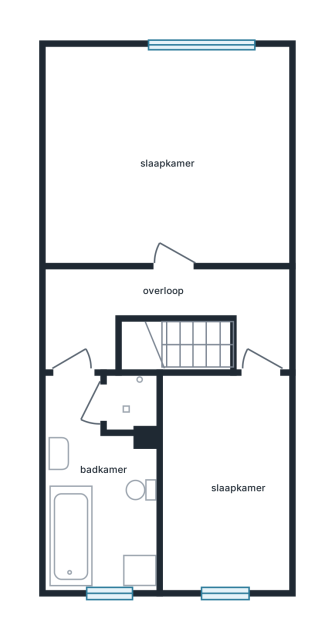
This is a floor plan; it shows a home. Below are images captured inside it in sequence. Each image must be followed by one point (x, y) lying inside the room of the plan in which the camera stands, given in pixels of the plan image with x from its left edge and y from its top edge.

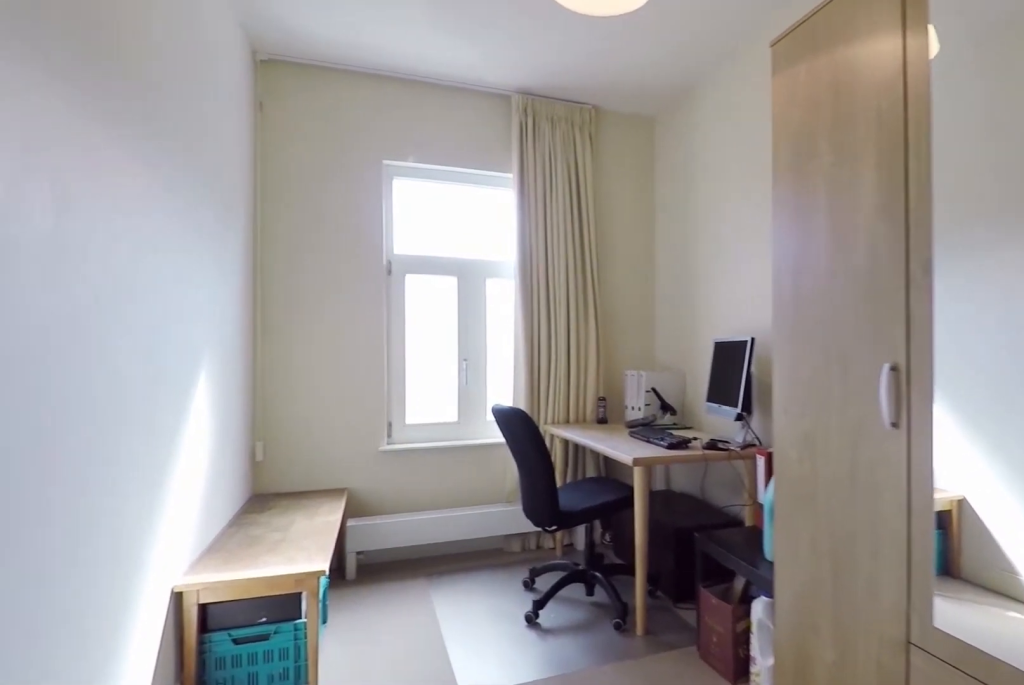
(225, 480)
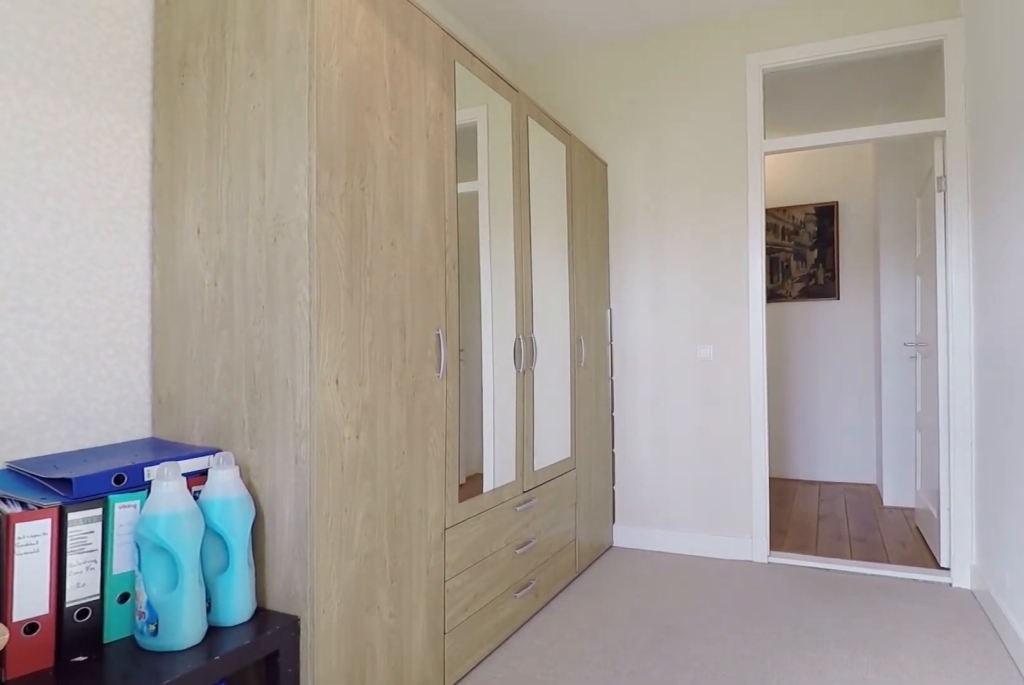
(225, 480)
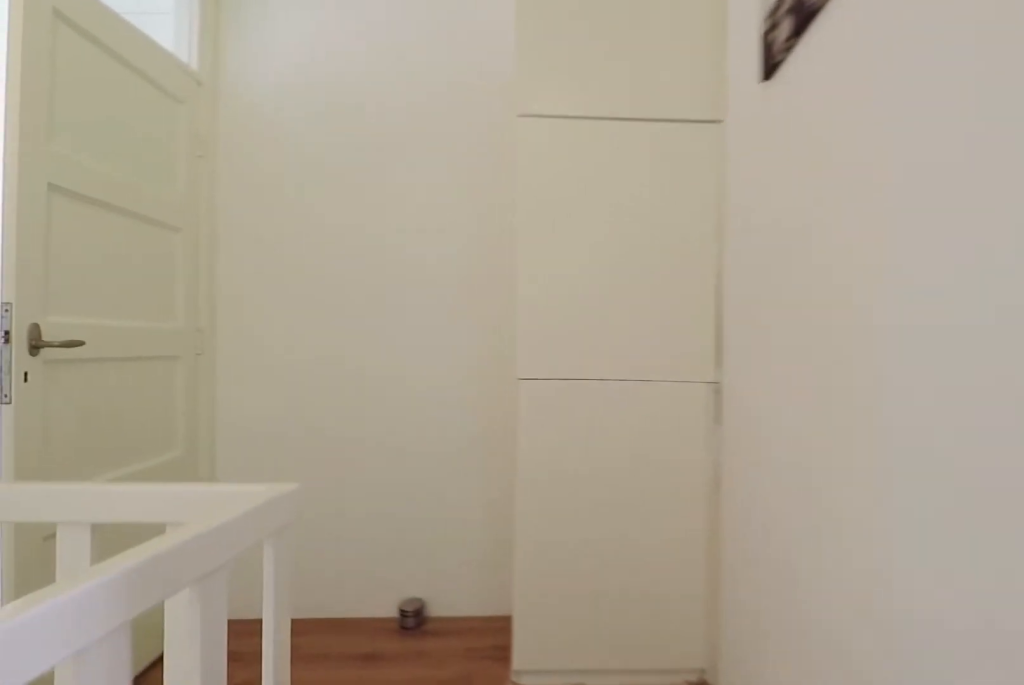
(163, 309)
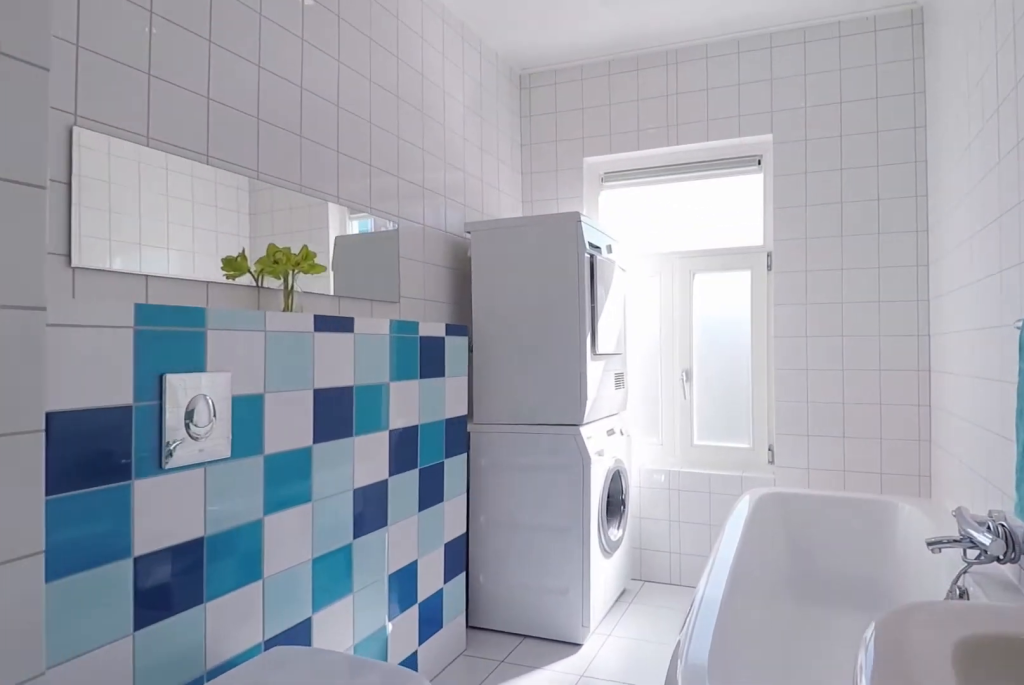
(86, 529)
